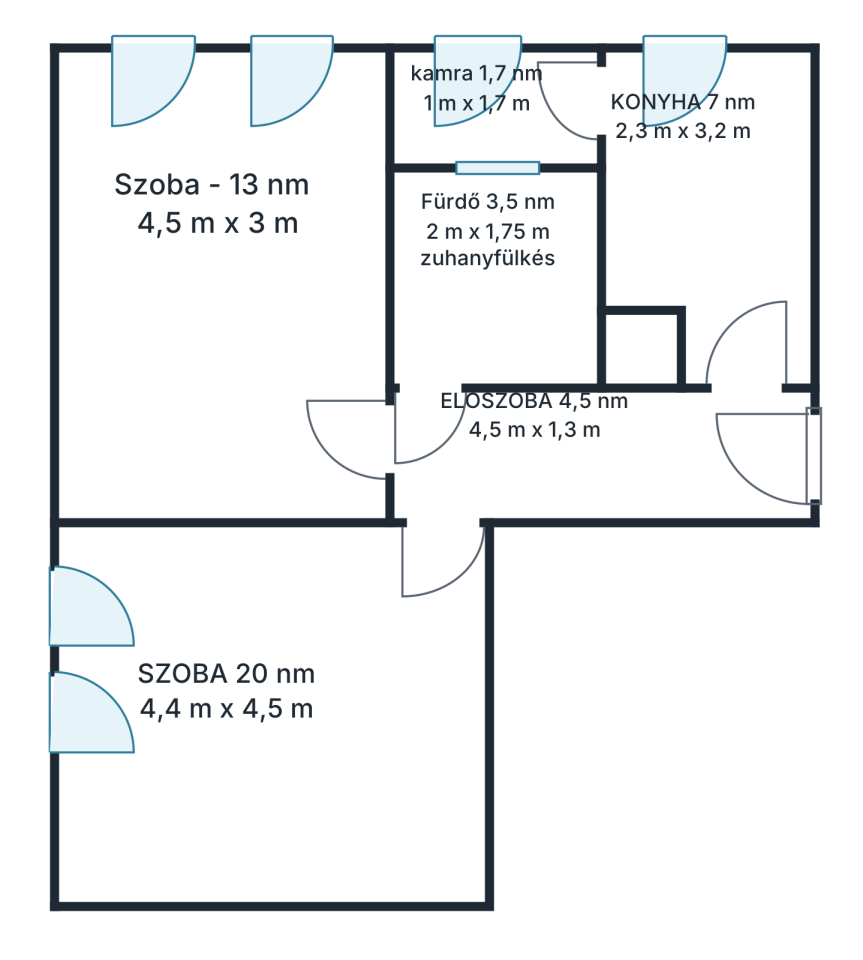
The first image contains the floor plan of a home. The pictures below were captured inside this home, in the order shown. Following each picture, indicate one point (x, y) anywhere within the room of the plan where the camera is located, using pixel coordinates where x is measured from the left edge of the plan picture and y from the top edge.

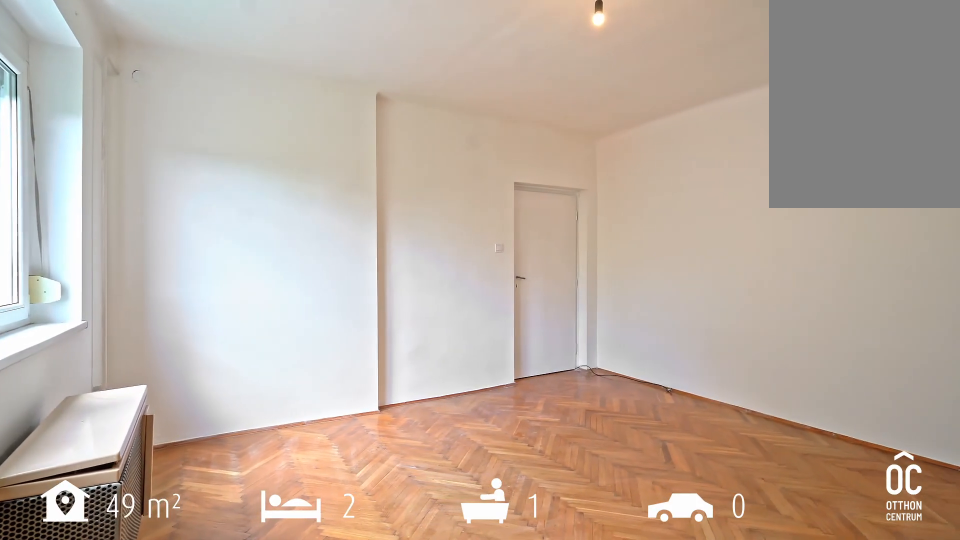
(278, 719)
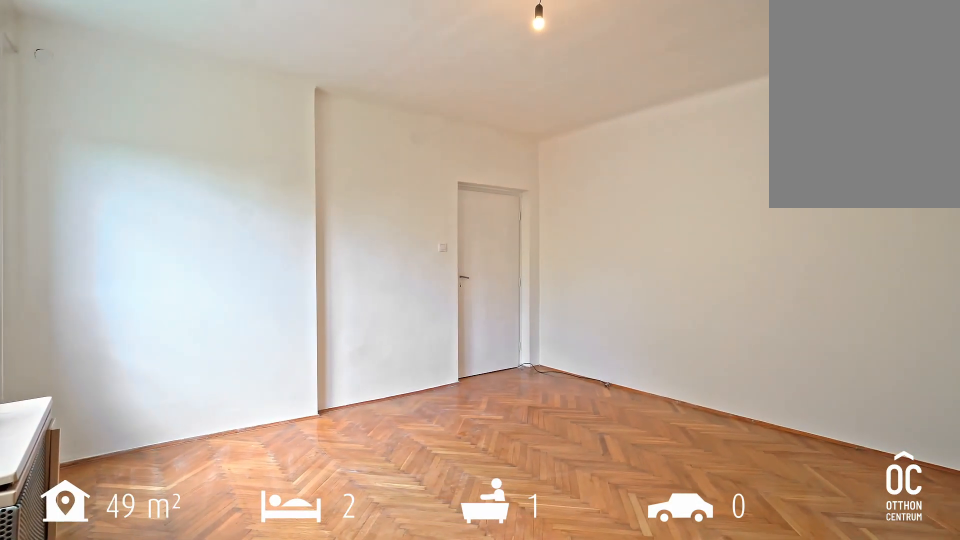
(278, 719)
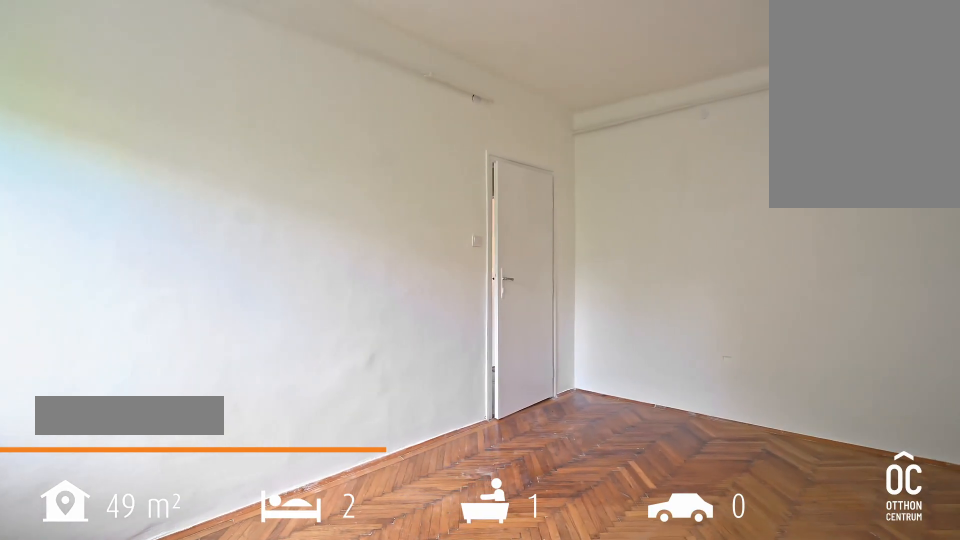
(221, 321)
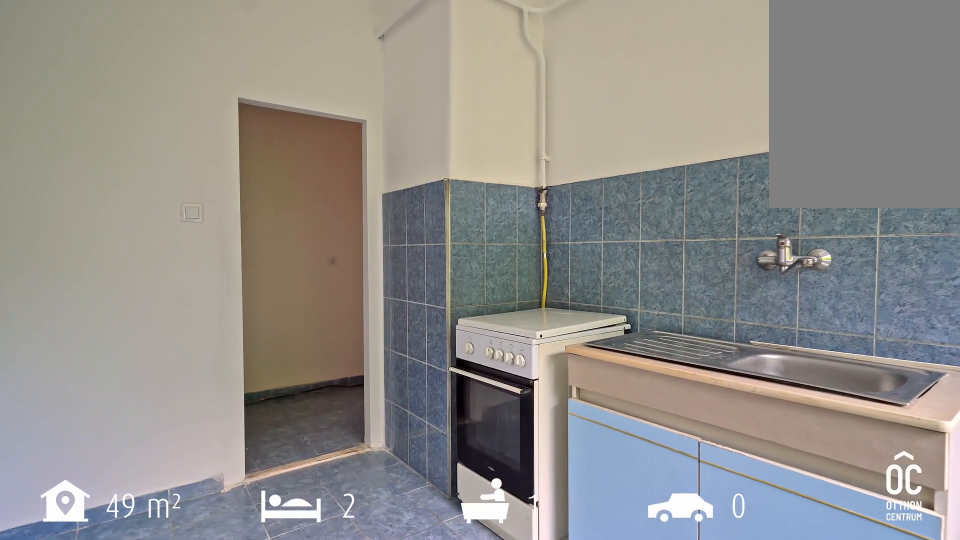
(695, 210)
